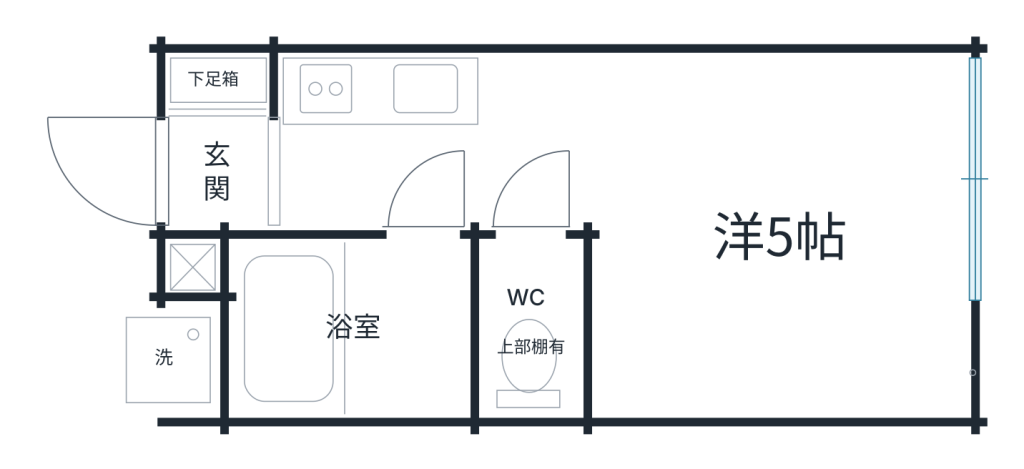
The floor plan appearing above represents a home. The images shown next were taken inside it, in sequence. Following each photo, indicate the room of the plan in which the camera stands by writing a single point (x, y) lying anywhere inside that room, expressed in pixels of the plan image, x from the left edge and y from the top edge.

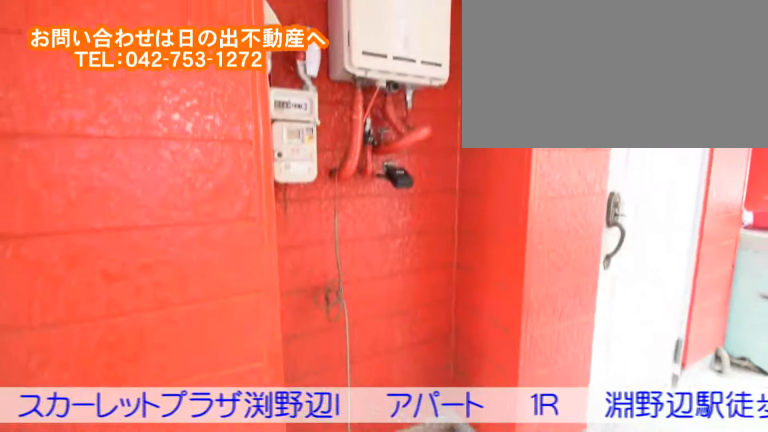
(129, 370)
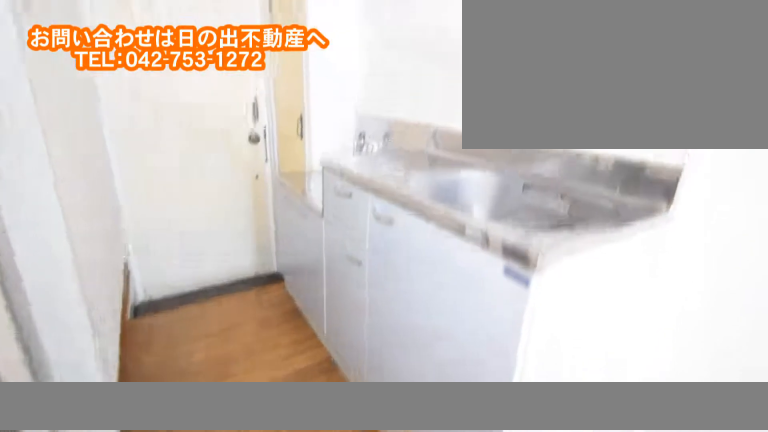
(374, 173)
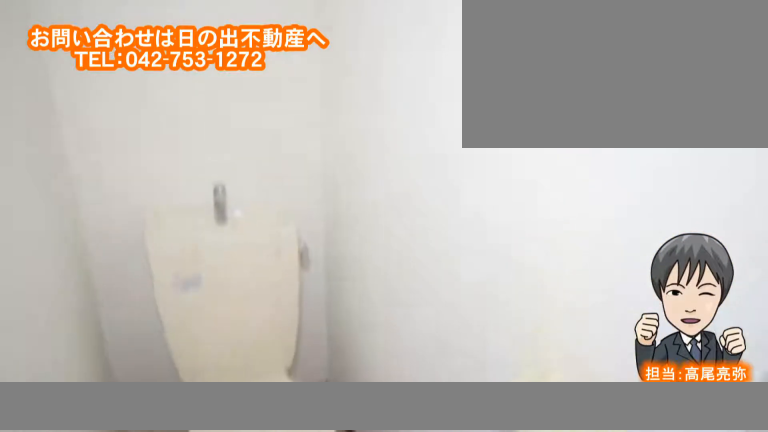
(531, 330)
